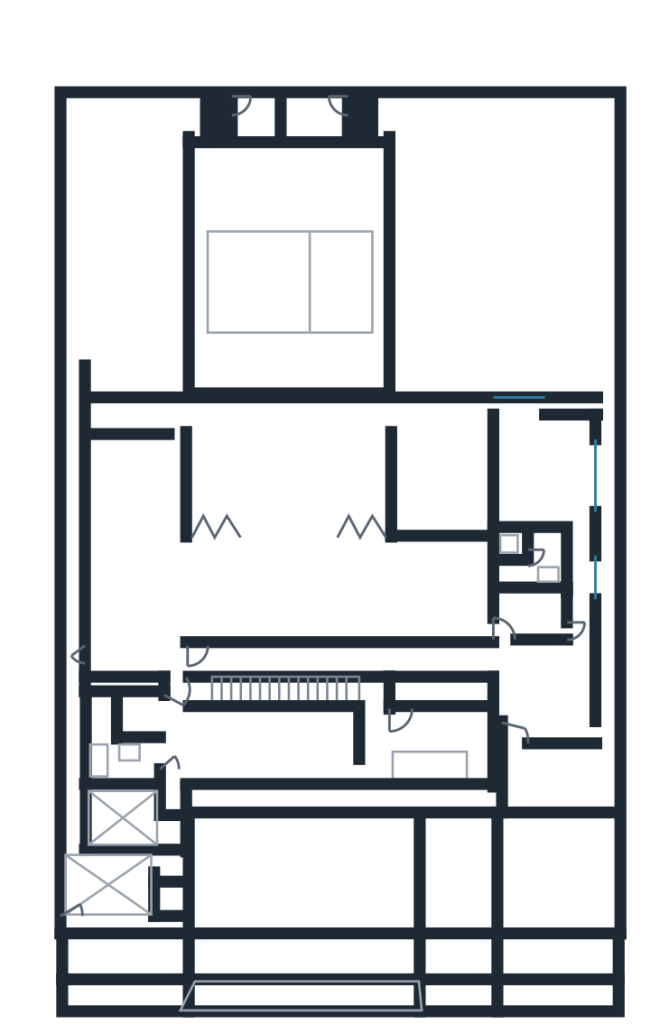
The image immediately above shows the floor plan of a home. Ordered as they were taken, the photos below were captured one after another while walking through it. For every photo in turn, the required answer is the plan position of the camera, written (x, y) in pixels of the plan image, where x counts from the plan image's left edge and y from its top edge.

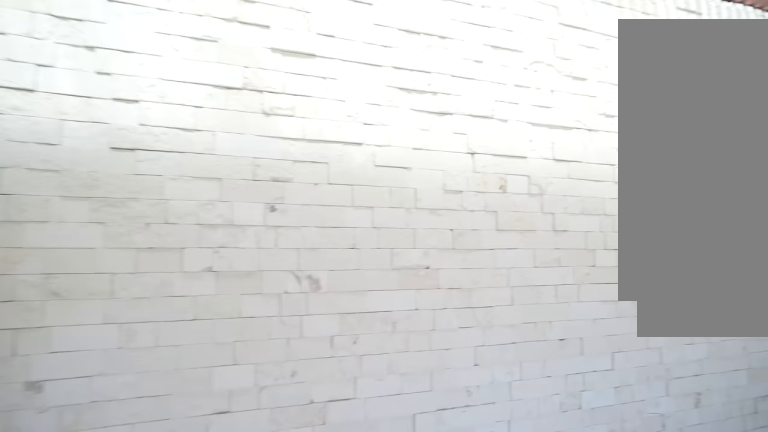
(235, 815)
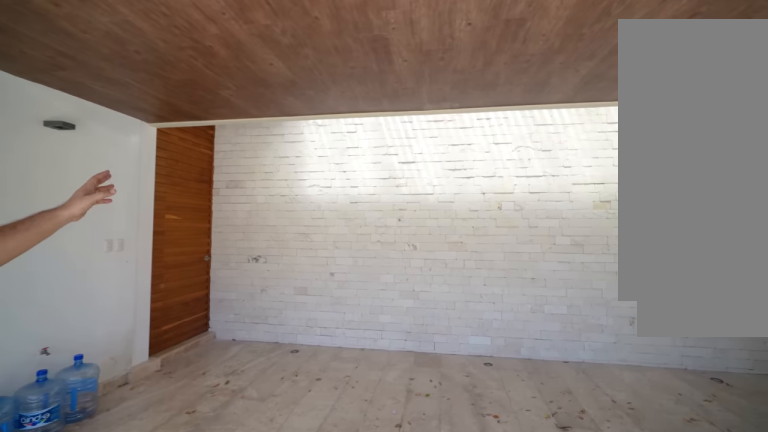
(251, 847)
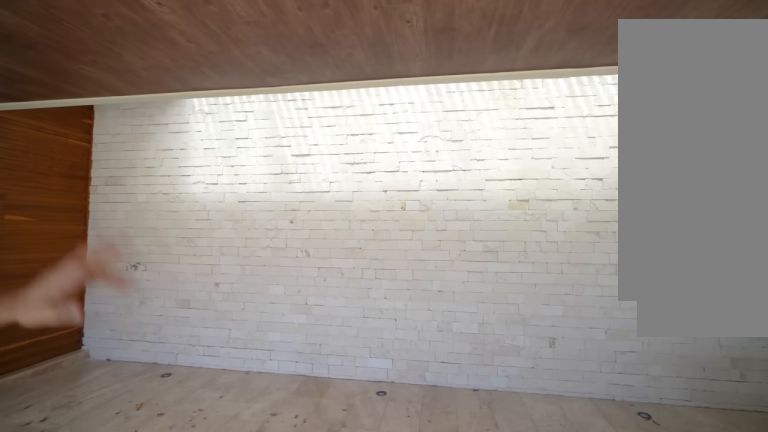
(267, 871)
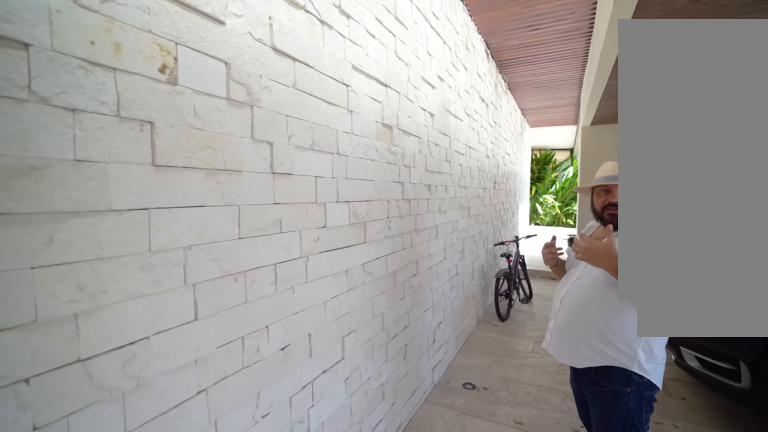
(250, 815)
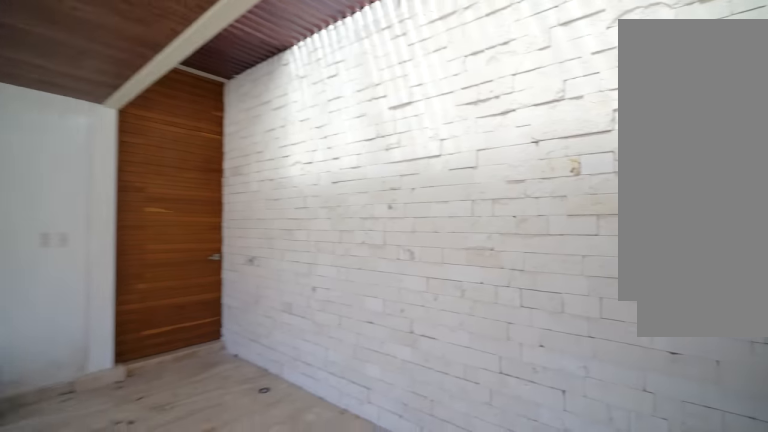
(261, 812)
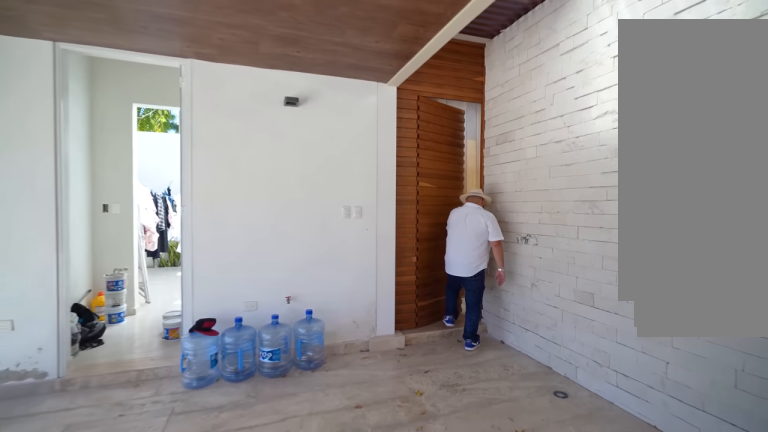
(272, 865)
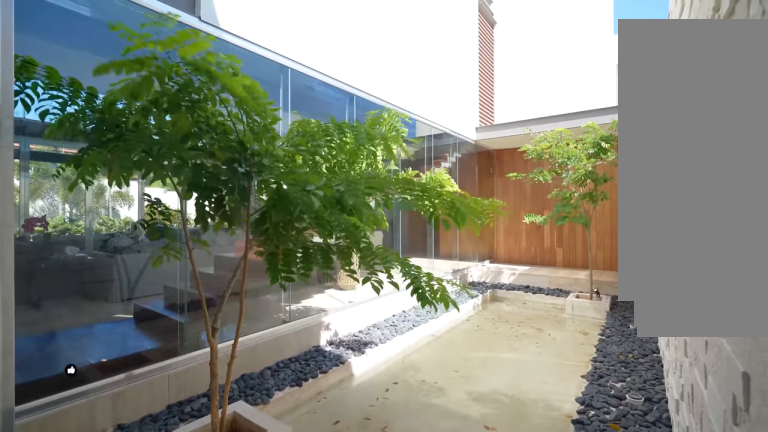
(198, 767)
